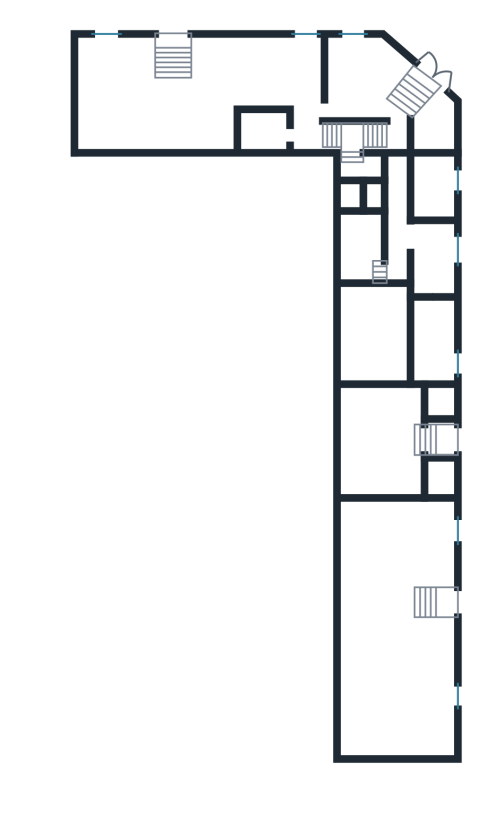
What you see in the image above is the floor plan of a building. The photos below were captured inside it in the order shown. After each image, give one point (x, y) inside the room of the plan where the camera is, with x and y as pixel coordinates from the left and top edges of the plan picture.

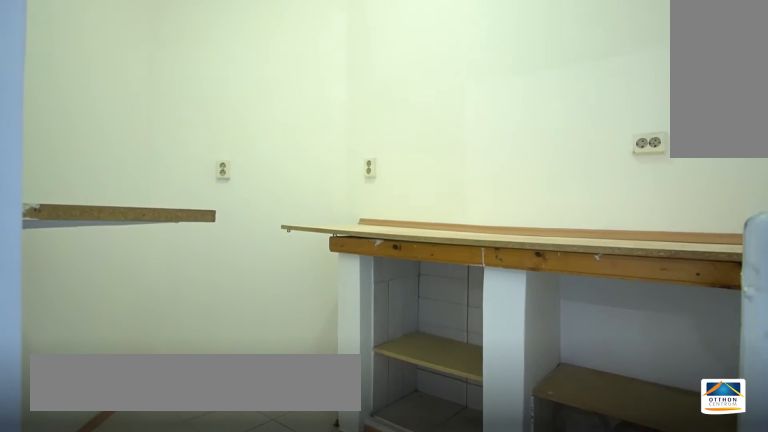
(435, 185)
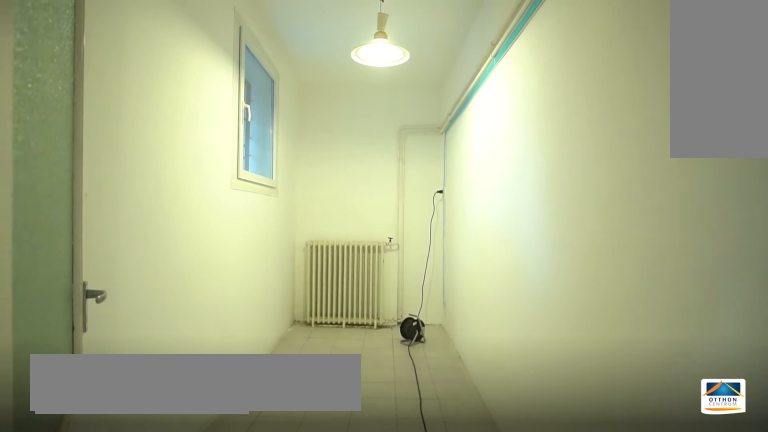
(431, 365)
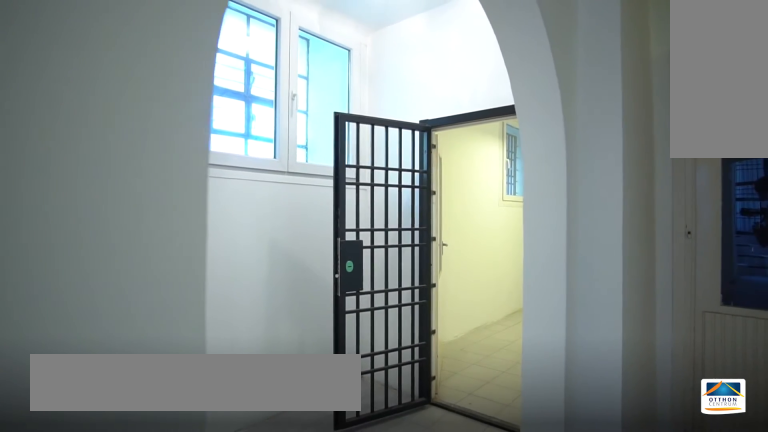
(434, 334)
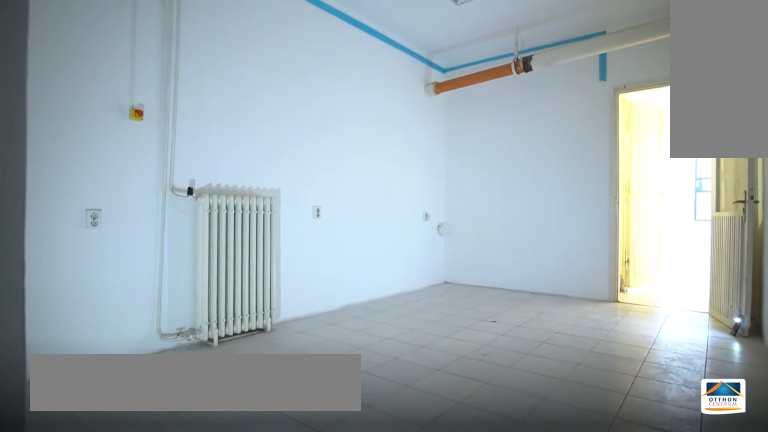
(381, 330)
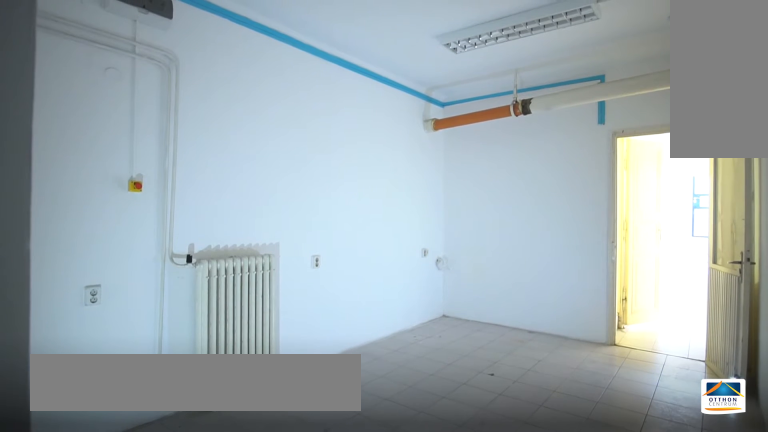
(381, 329)
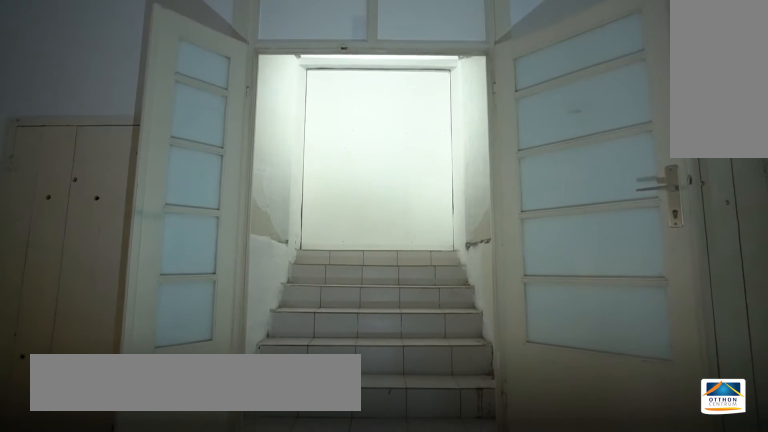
(384, 446)
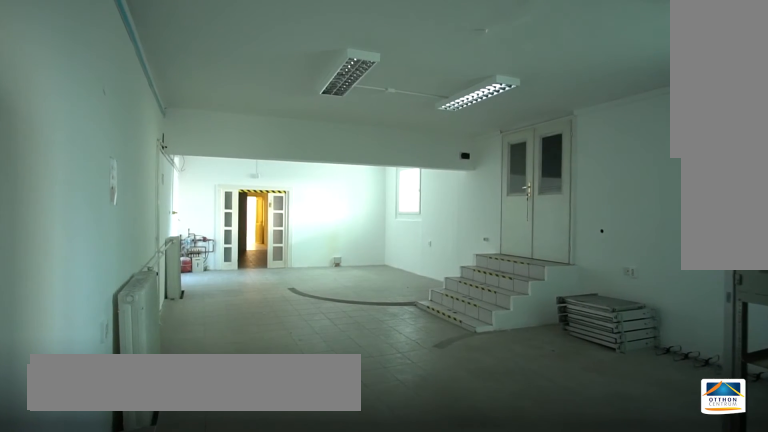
(381, 610)
